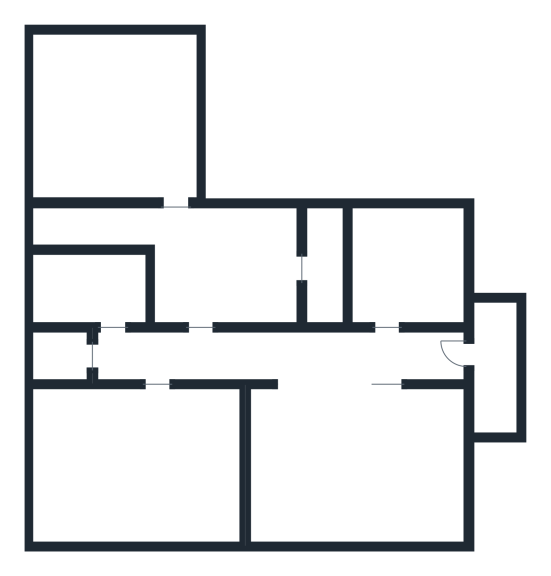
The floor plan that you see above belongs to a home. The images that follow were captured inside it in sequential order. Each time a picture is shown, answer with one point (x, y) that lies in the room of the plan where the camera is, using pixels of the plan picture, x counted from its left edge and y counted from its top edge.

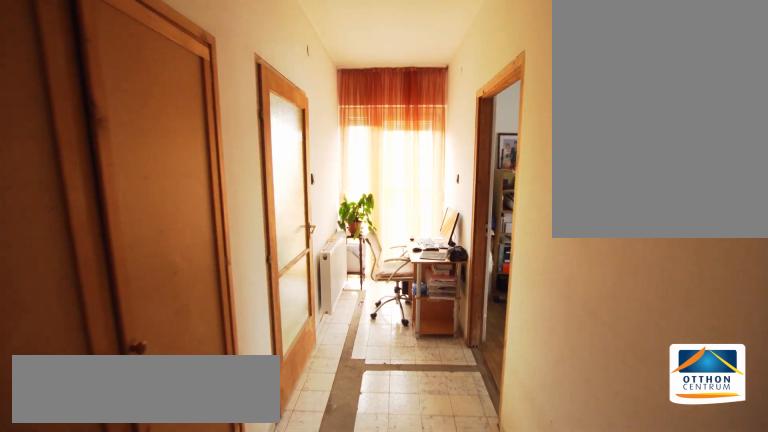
(411, 359)
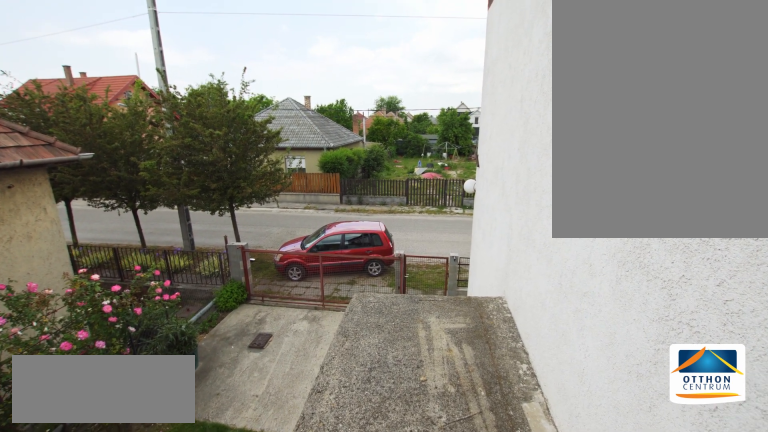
(497, 360)
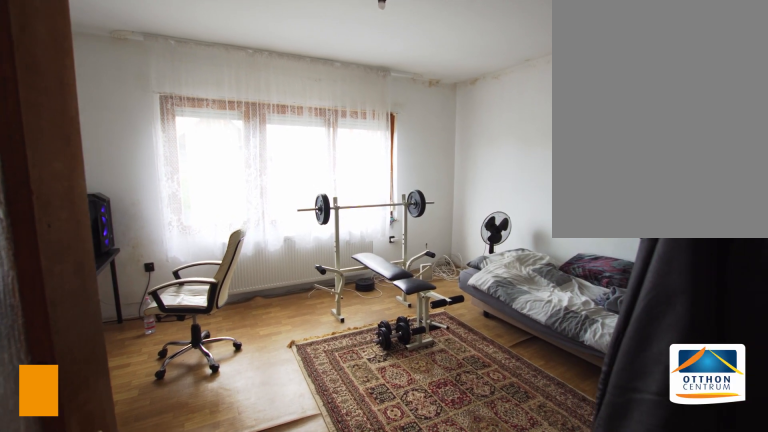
(132, 468)
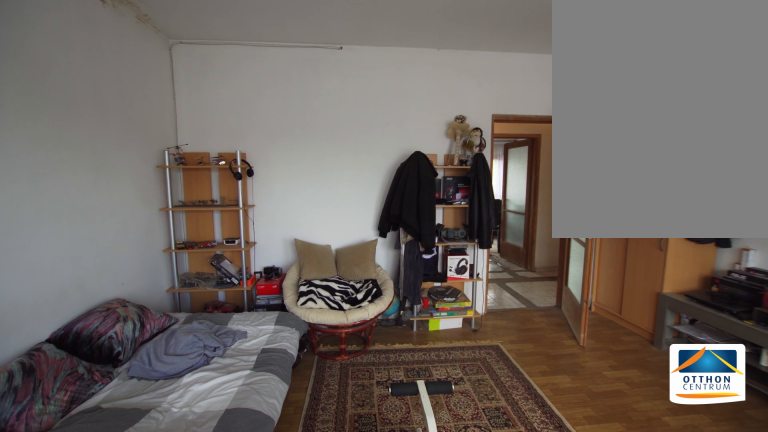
(132, 468)
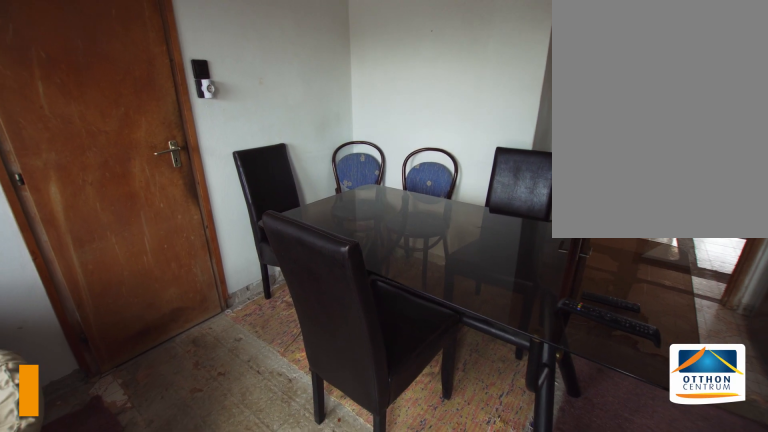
(237, 267)
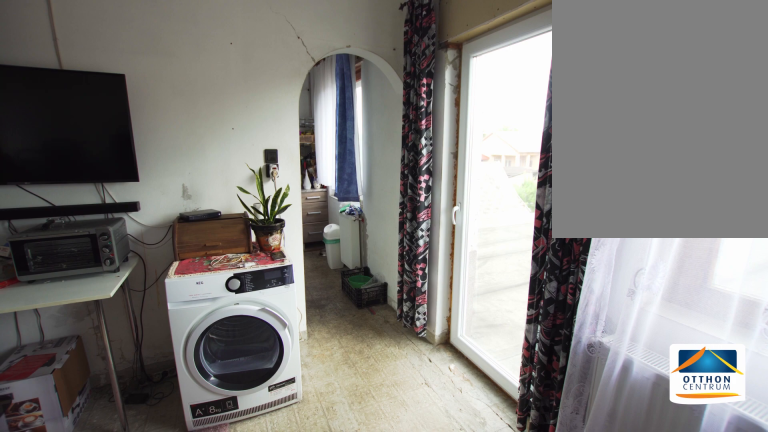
(237, 267)
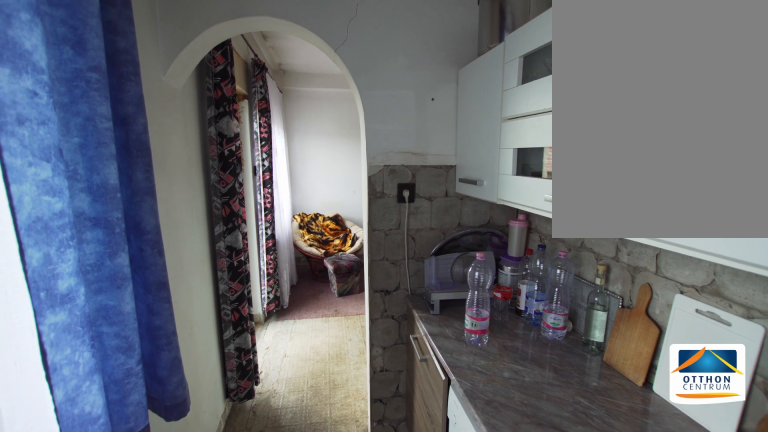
(93, 227)
